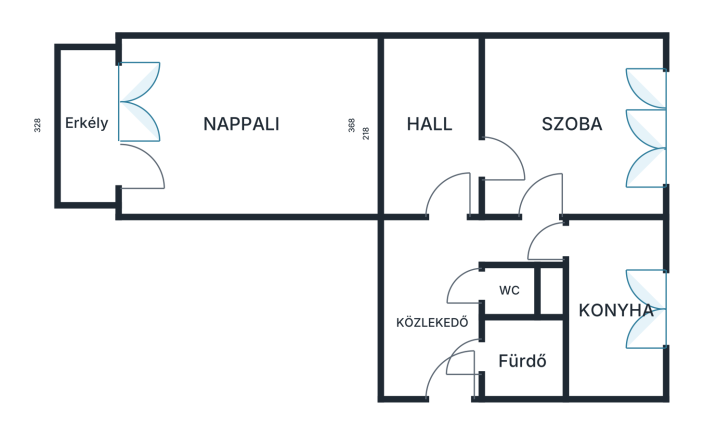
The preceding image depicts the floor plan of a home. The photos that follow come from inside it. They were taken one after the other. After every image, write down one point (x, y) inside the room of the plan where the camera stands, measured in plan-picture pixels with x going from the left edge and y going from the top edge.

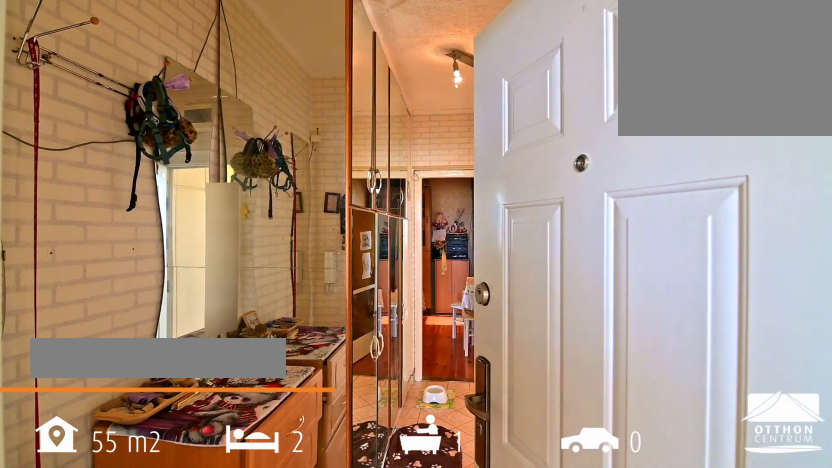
(438, 337)
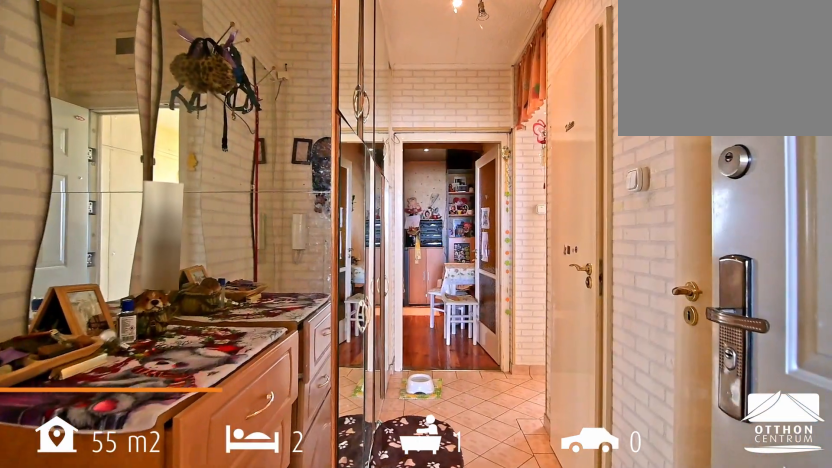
(438, 337)
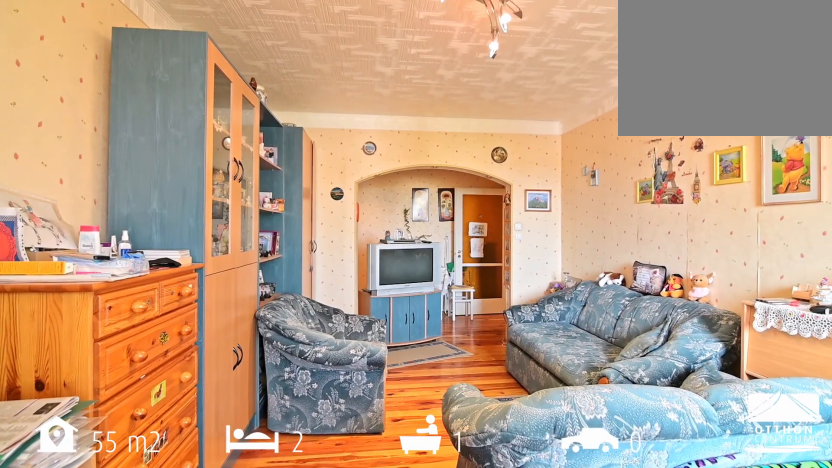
(246, 88)
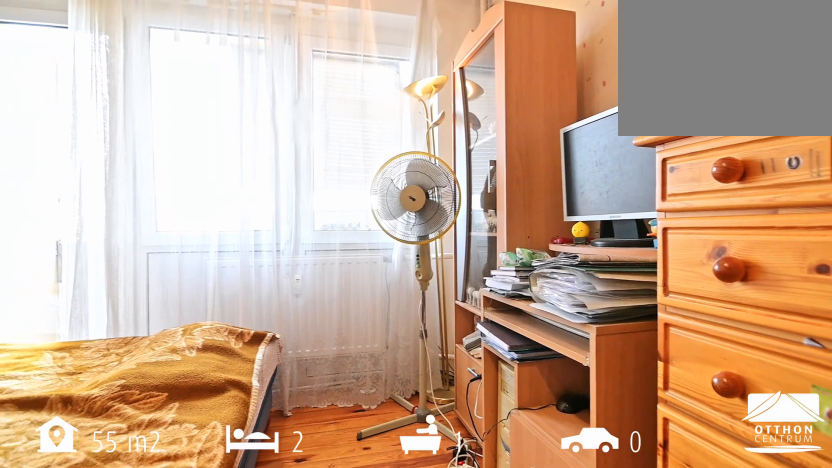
(246, 88)
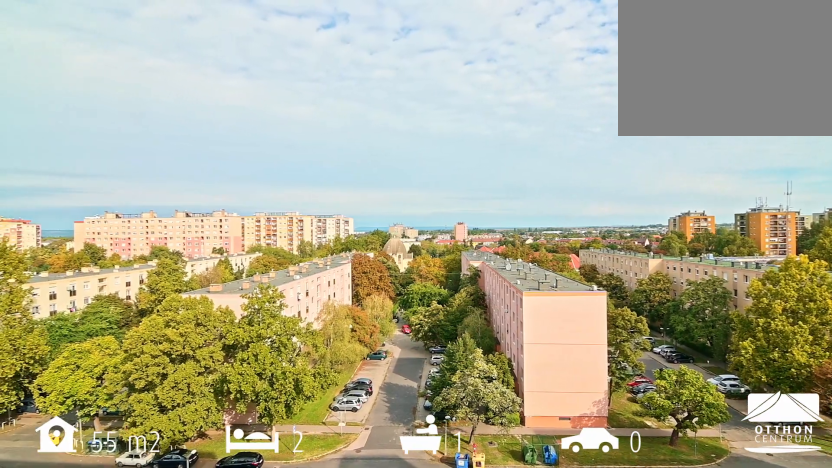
(84, 128)
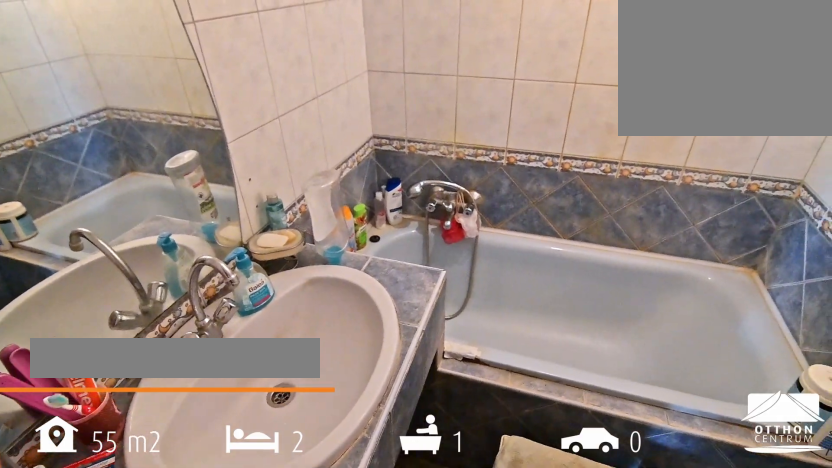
(519, 367)
